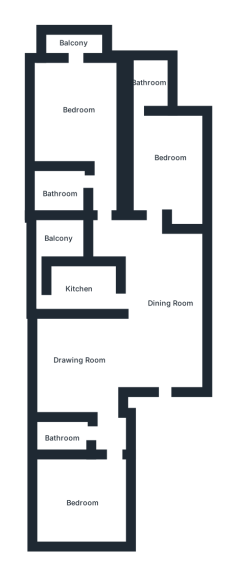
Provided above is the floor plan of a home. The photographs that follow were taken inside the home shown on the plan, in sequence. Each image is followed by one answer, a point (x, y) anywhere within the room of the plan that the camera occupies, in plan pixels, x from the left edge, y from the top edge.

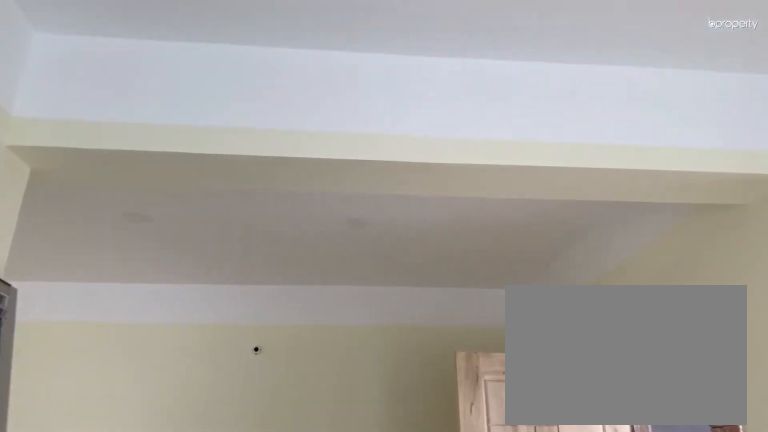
(75, 356)
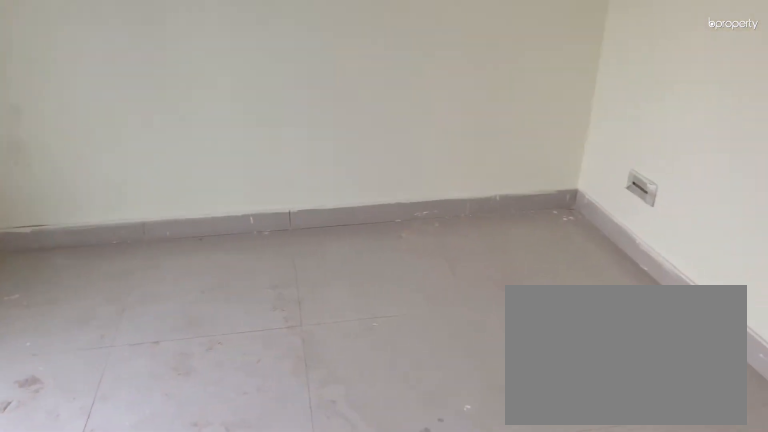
(81, 501)
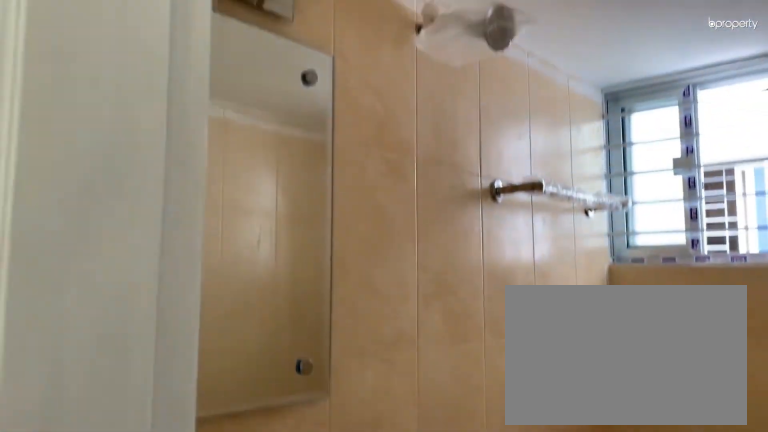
(66, 433)
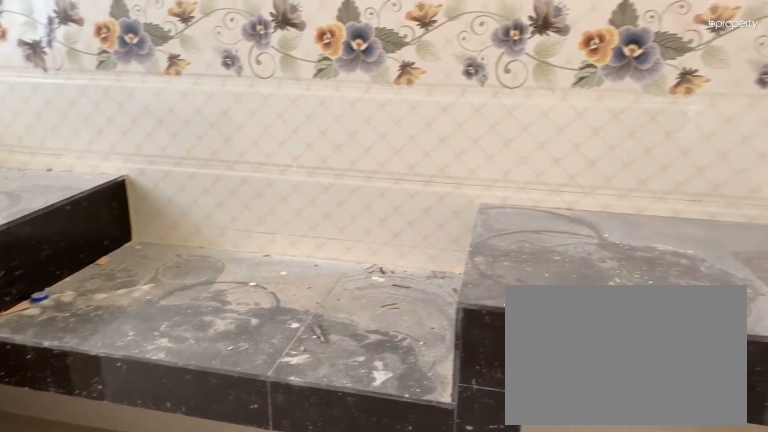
(82, 286)
